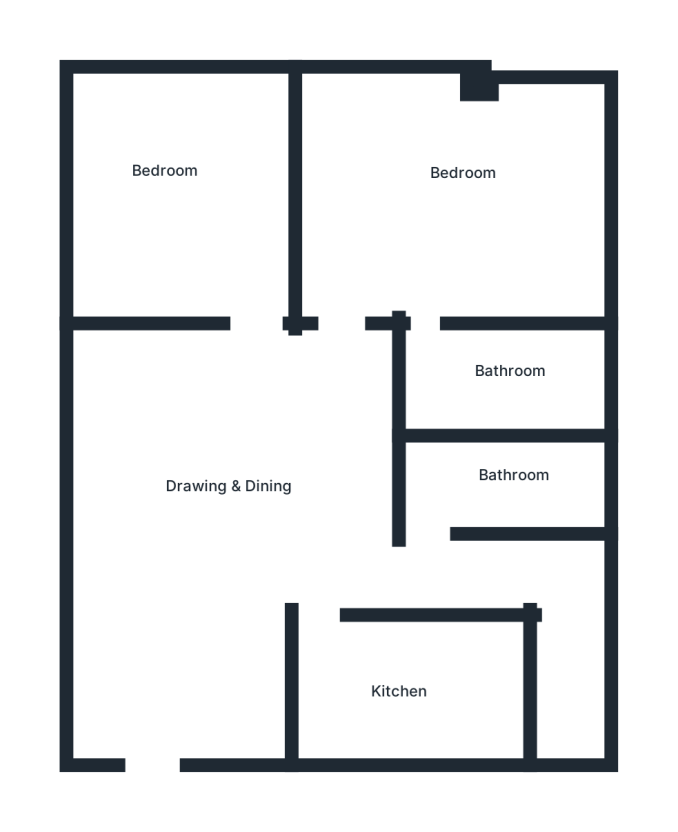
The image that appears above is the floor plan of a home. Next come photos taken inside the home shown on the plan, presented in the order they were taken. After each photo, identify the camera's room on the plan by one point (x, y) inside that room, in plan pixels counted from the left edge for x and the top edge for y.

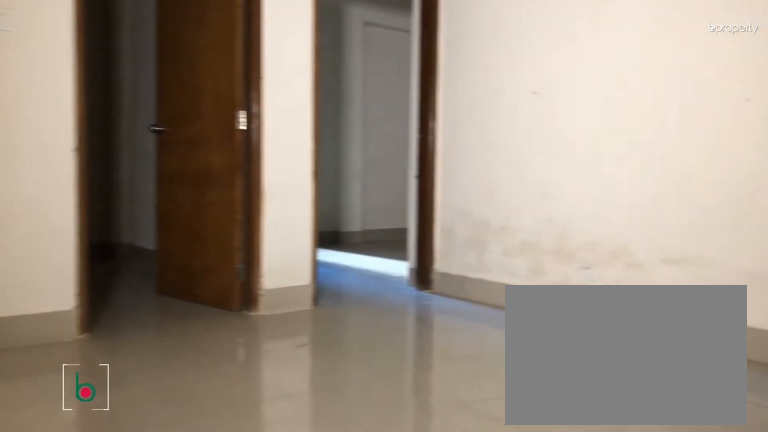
(236, 491)
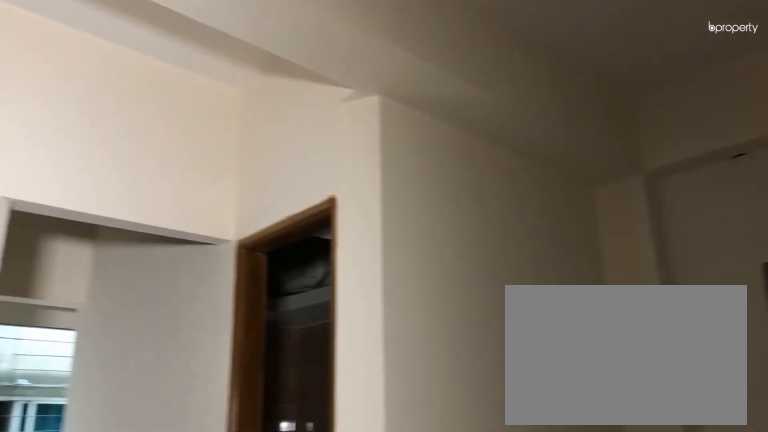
(236, 491)
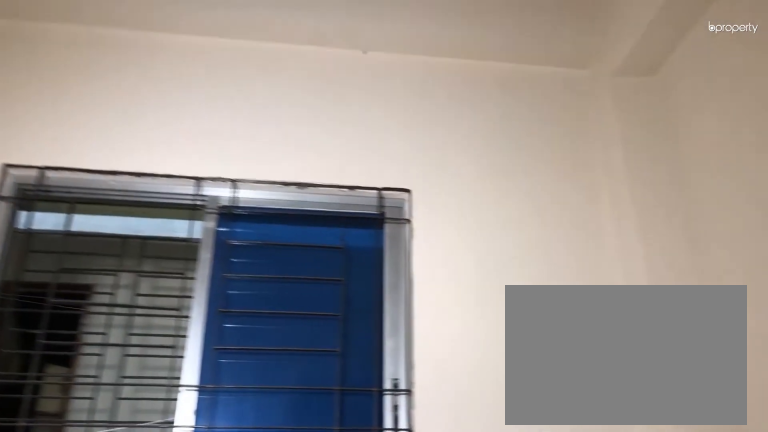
(186, 202)
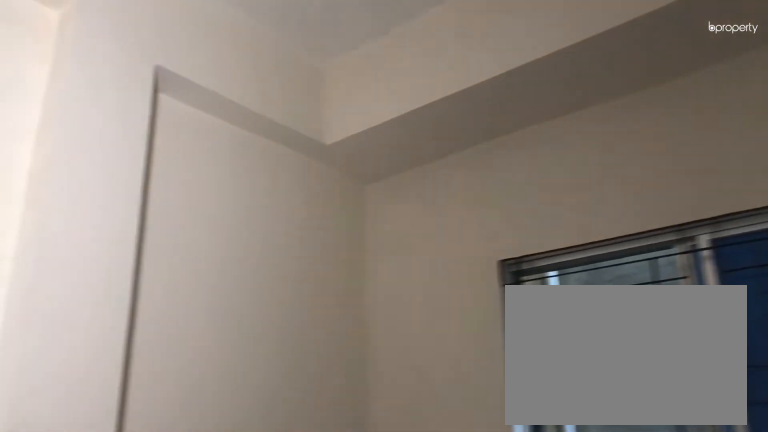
(441, 214)
